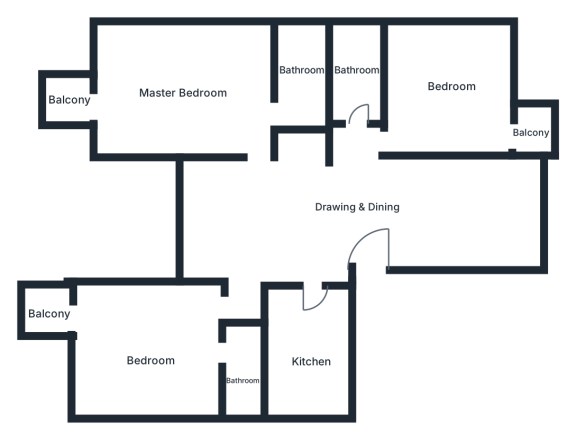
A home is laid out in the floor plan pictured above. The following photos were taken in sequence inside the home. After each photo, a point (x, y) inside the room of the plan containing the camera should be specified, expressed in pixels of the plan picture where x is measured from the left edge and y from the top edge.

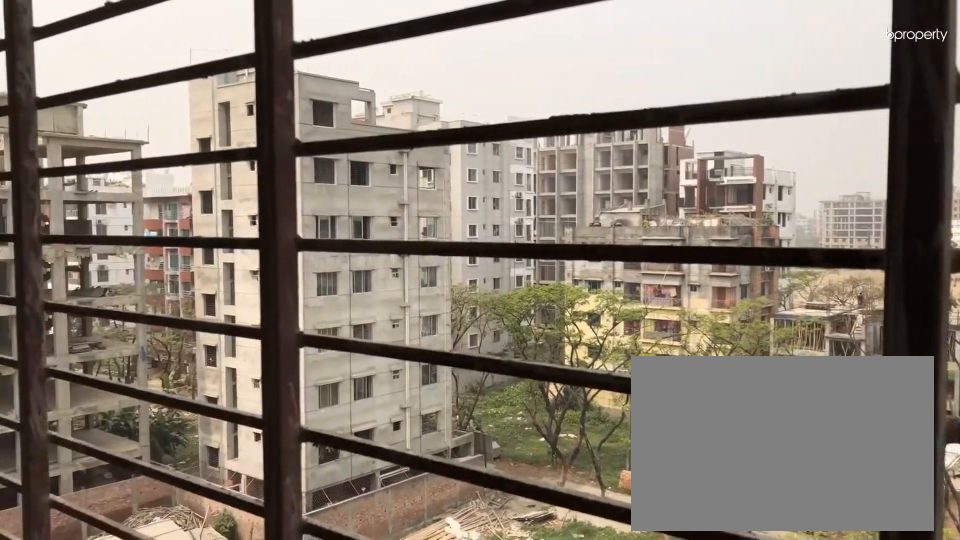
(72, 102)
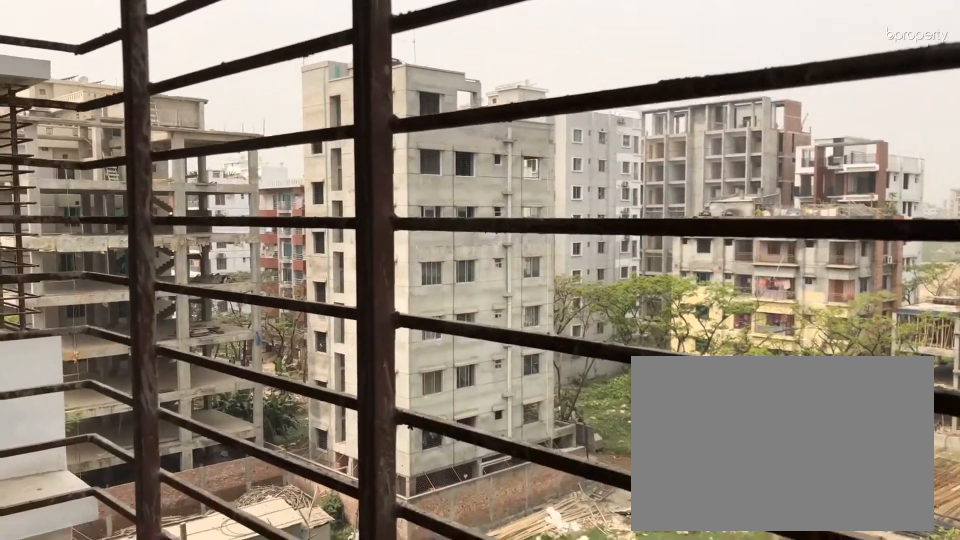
(72, 102)
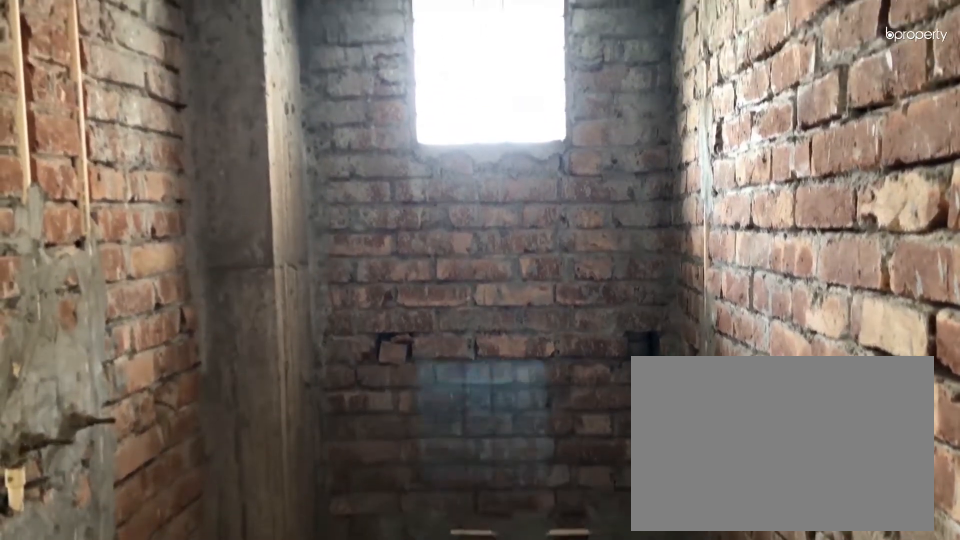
(353, 69)
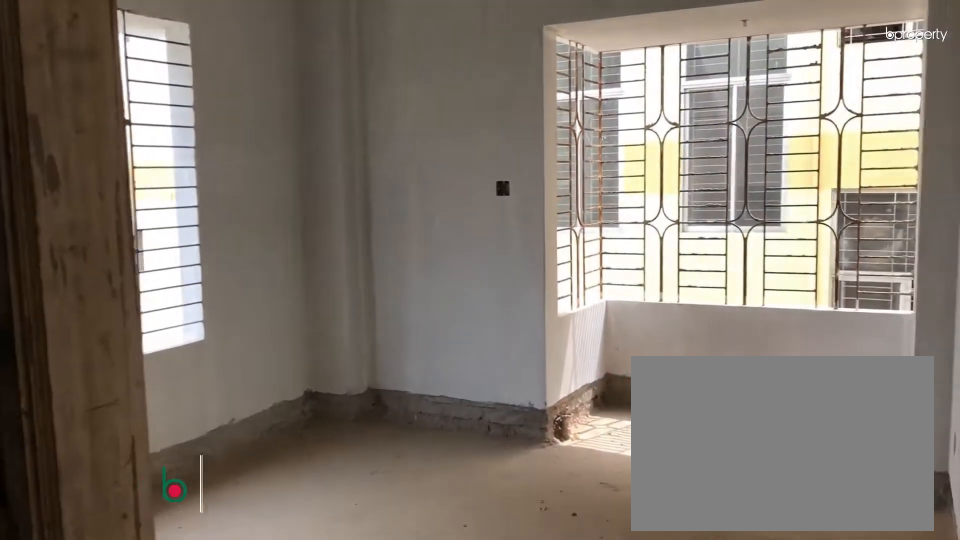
(404, 139)
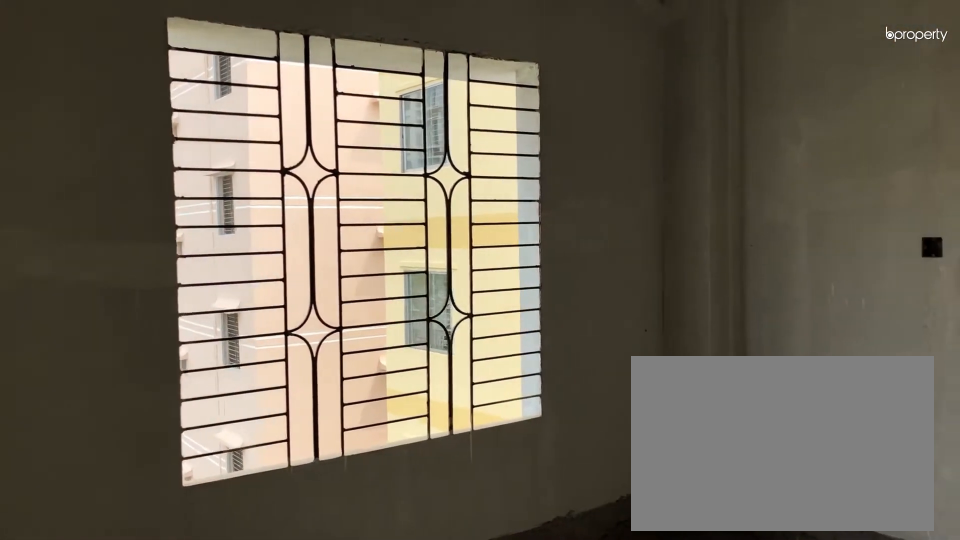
(446, 87)
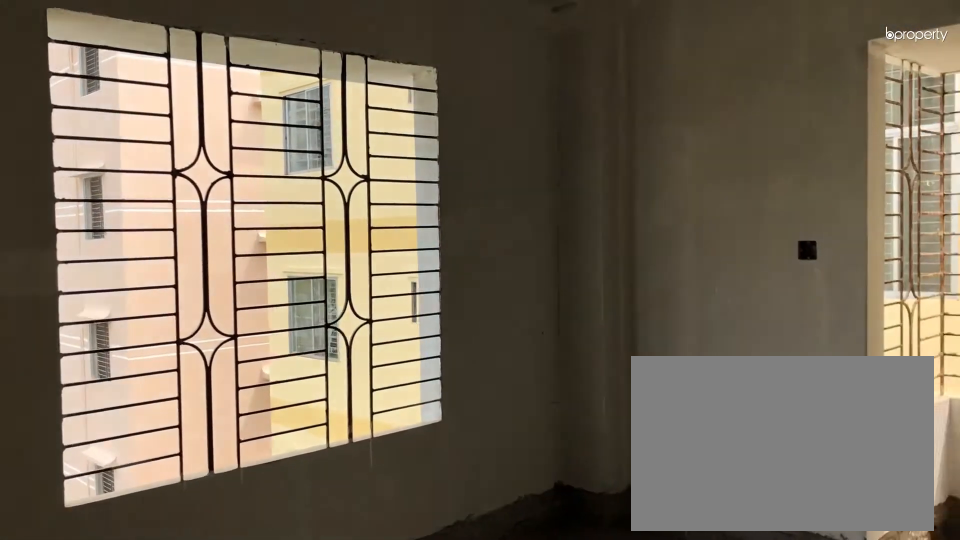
(446, 87)
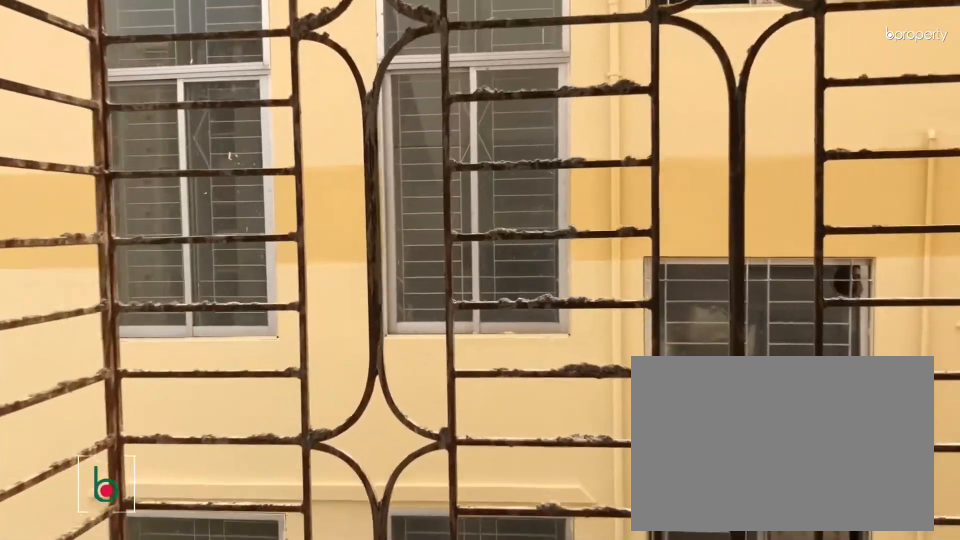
(534, 127)
